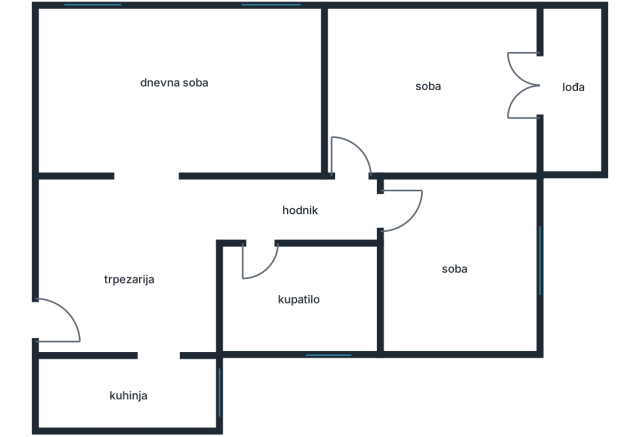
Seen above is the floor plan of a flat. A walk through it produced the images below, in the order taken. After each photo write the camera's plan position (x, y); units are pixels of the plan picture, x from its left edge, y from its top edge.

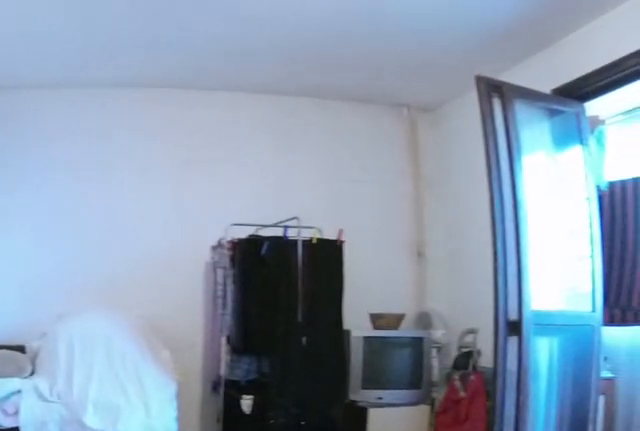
(360, 202)
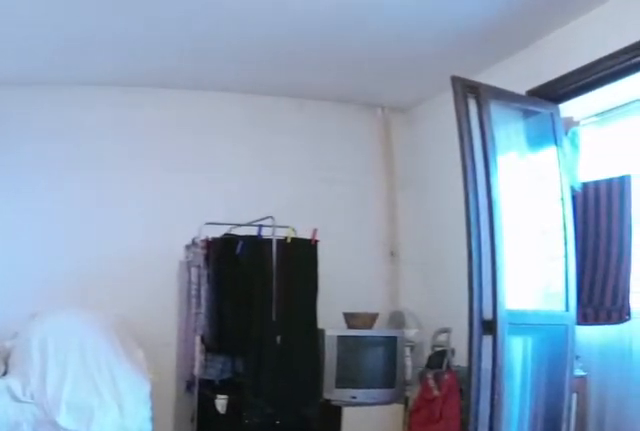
(360, 200)
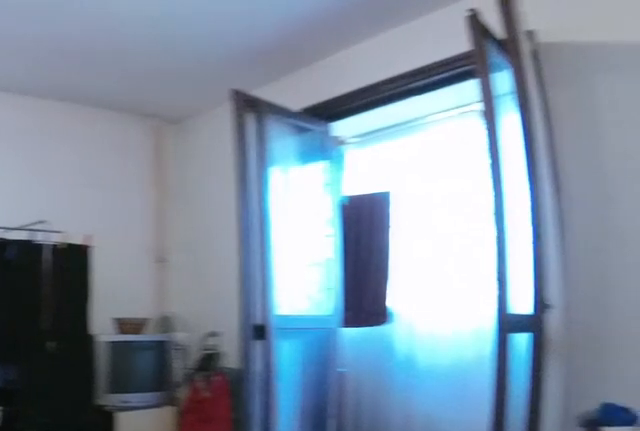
(349, 182)
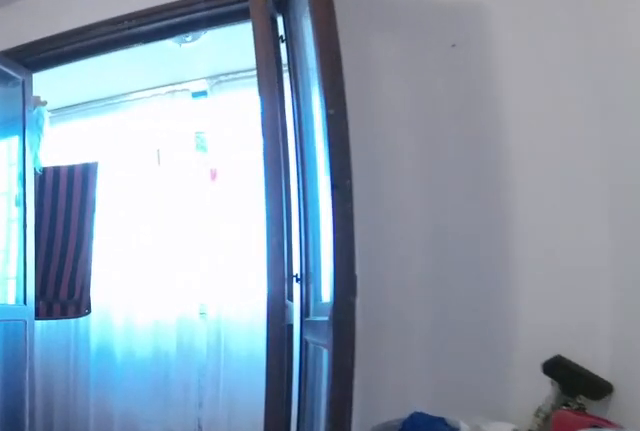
(402, 148)
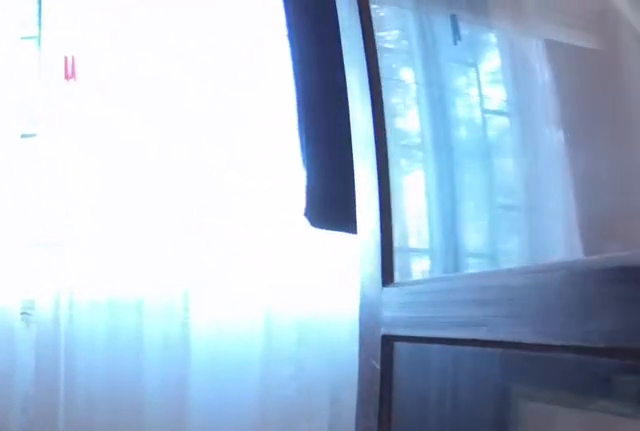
(478, 107)
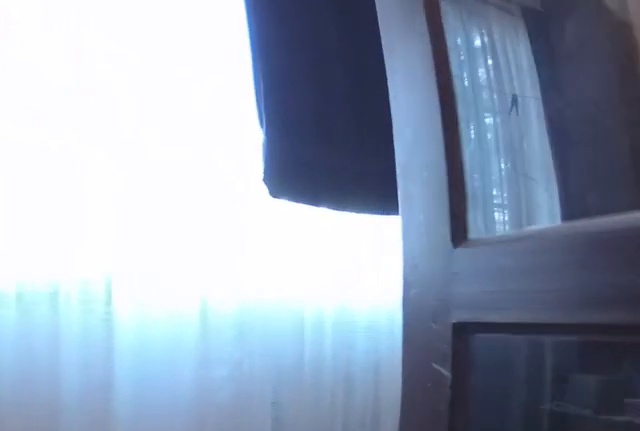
(493, 99)
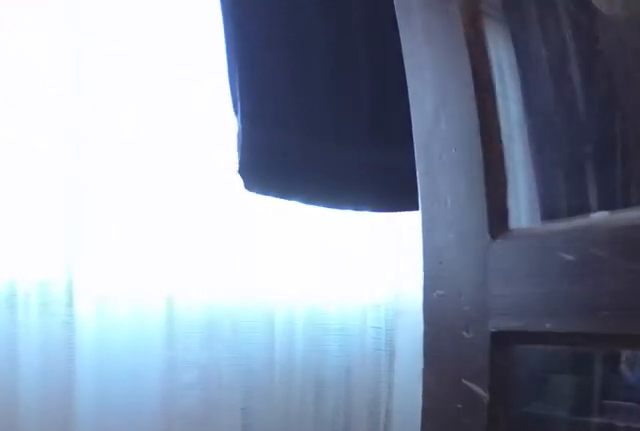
(502, 96)
